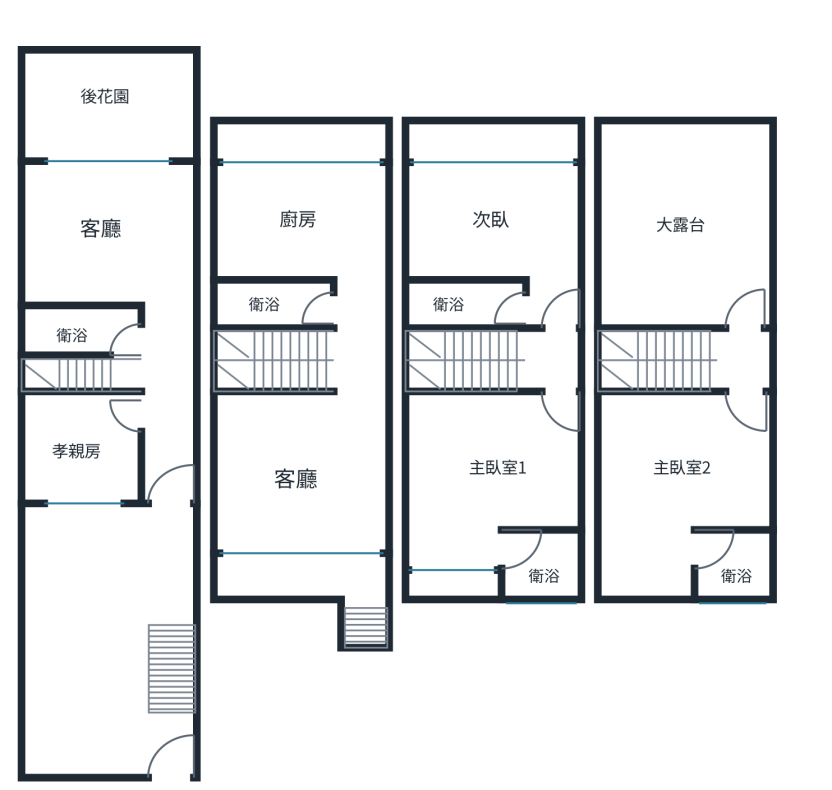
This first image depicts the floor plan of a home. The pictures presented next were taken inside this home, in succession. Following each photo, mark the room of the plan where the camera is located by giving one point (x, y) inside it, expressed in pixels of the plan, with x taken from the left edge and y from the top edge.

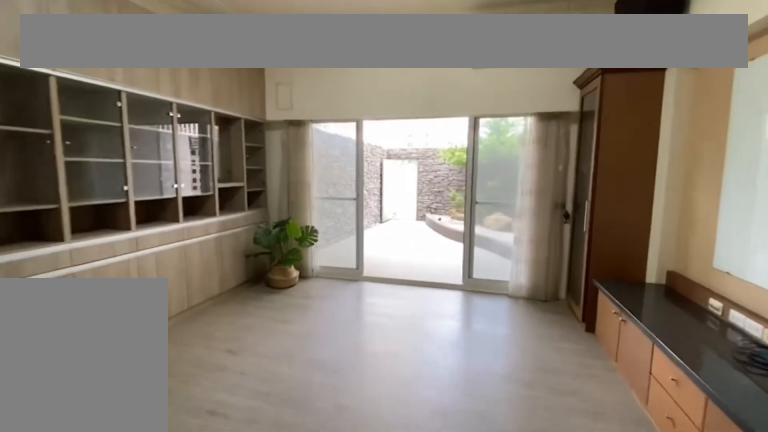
(100, 232)
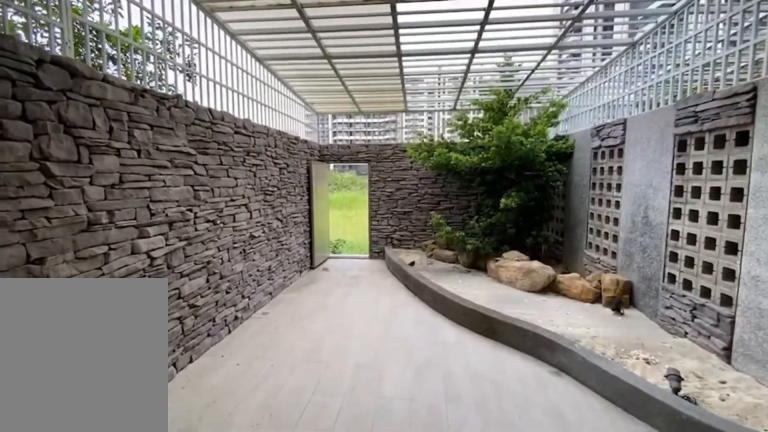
(89, 126)
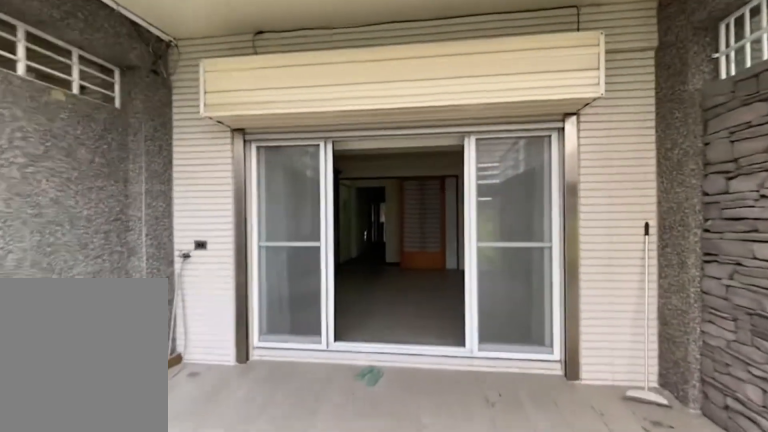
(87, 127)
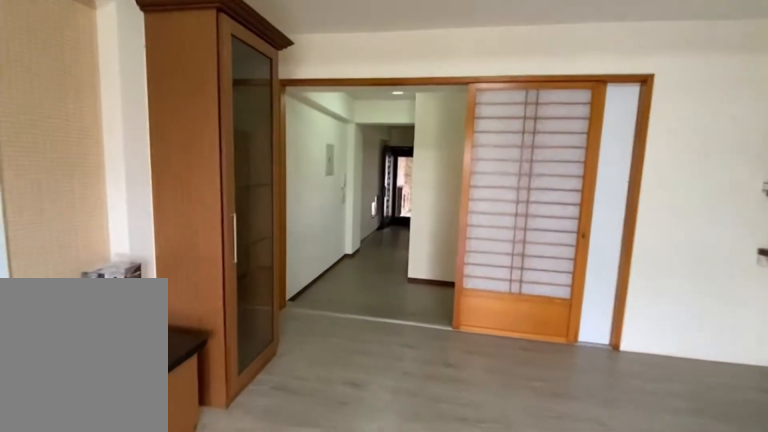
(87, 252)
